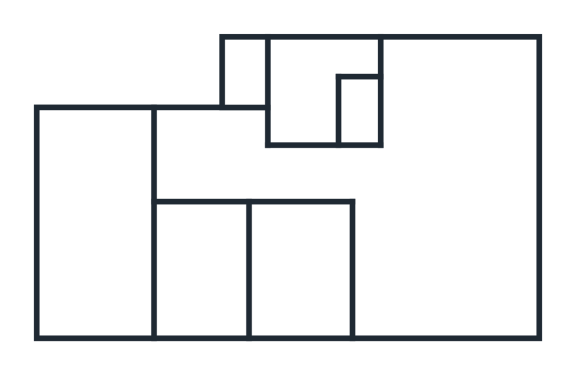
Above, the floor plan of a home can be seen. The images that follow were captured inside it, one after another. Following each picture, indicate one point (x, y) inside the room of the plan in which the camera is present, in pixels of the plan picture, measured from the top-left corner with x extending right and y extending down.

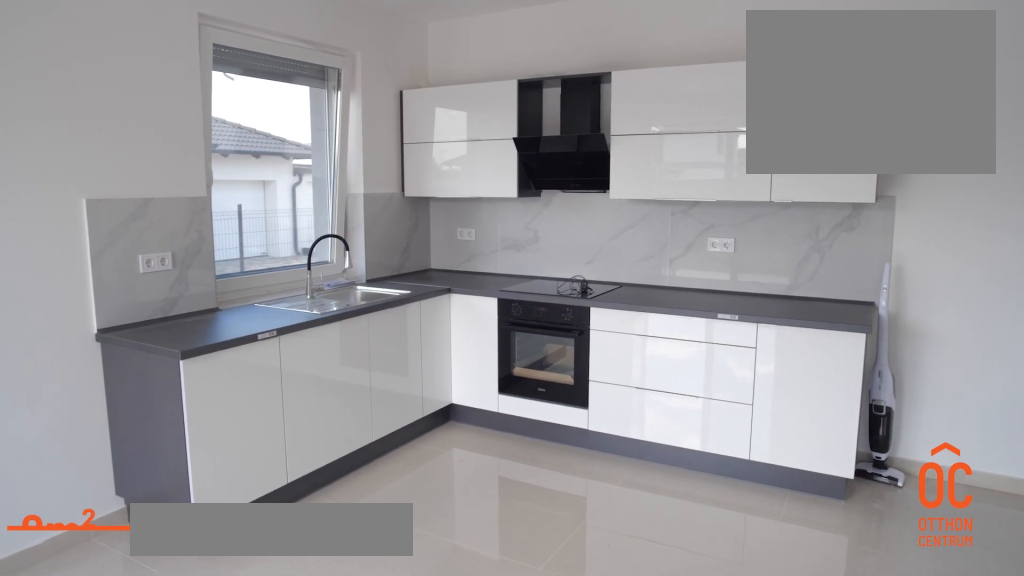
(398, 280)
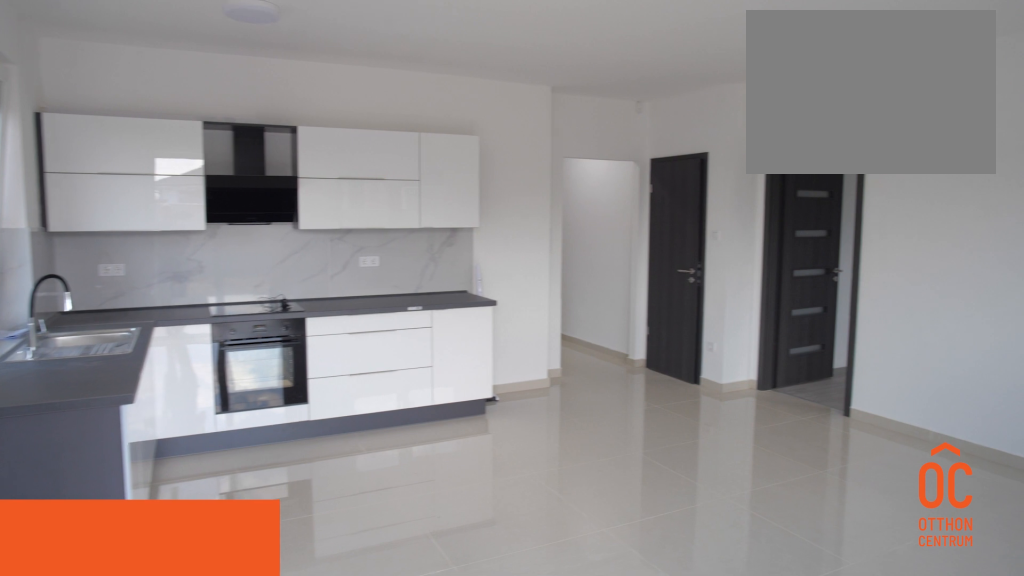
(398, 281)
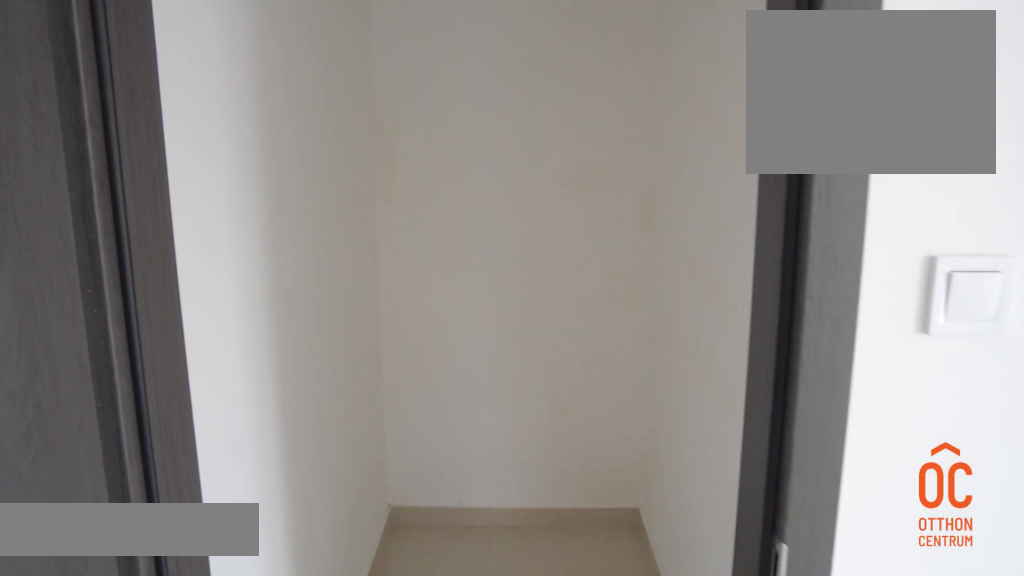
(361, 111)
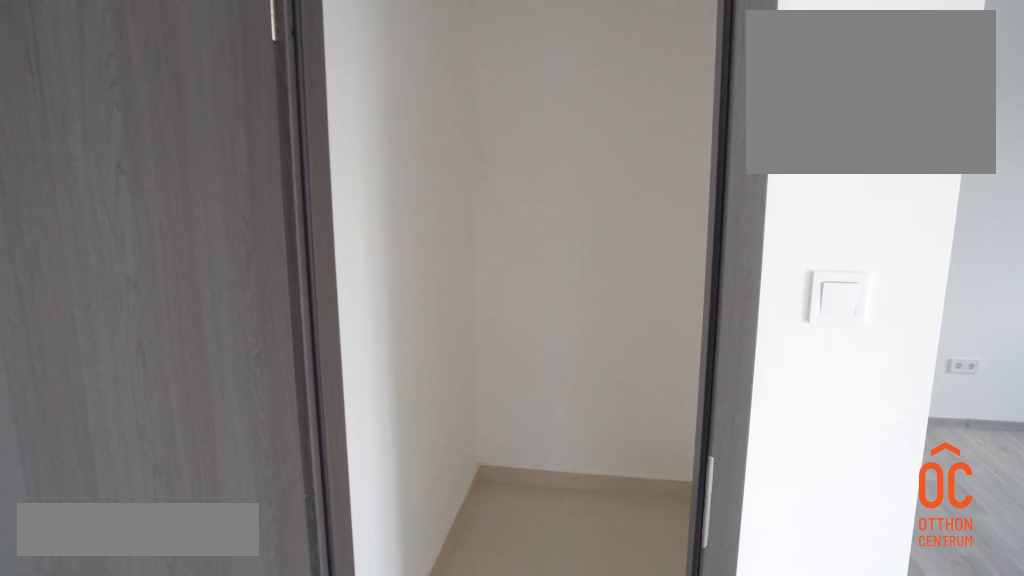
(361, 111)
